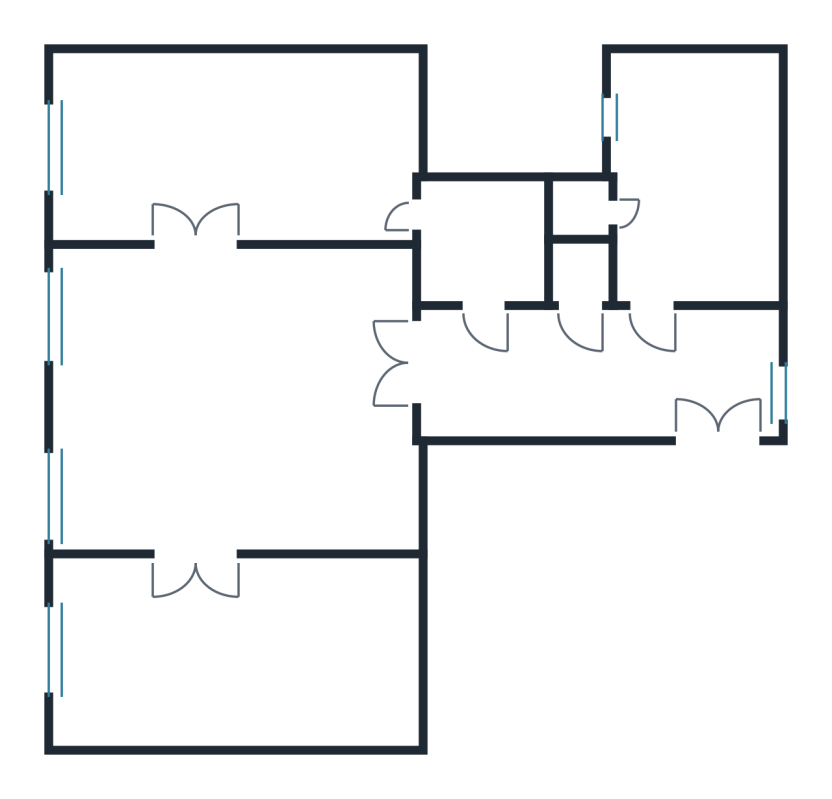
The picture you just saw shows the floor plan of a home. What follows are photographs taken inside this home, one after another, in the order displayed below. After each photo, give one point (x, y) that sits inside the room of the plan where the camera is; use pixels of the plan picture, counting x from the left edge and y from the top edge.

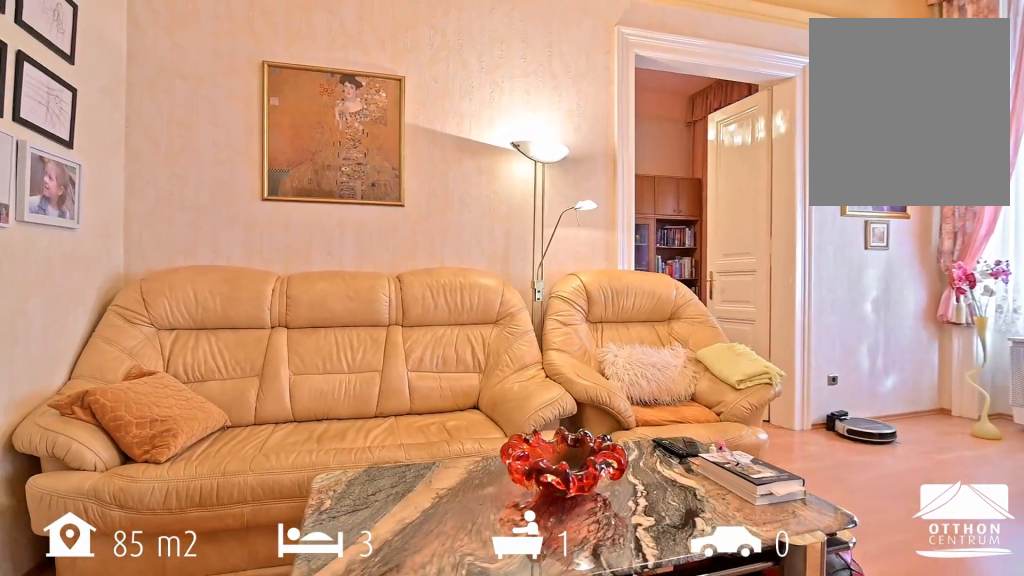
(241, 420)
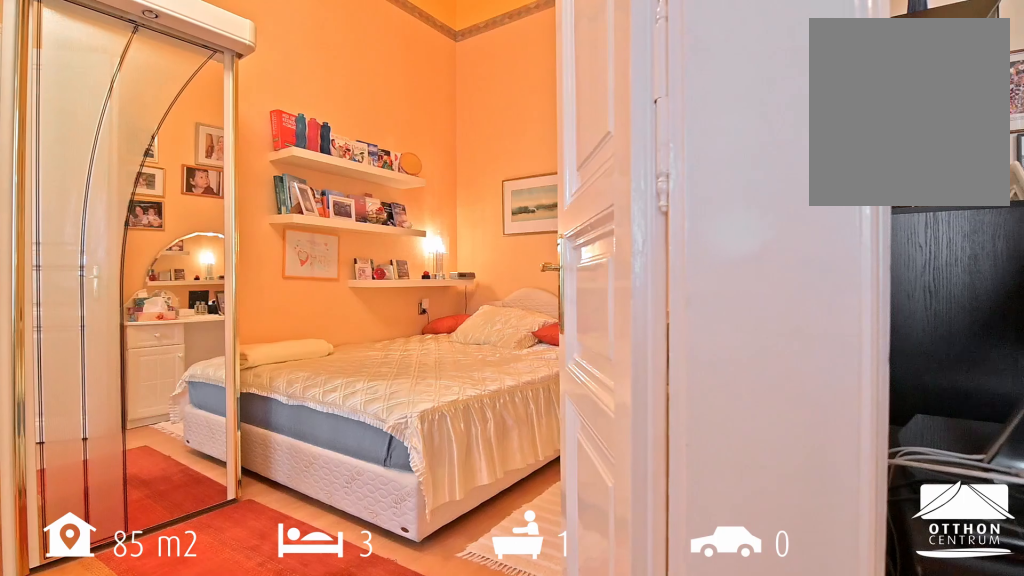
(240, 145)
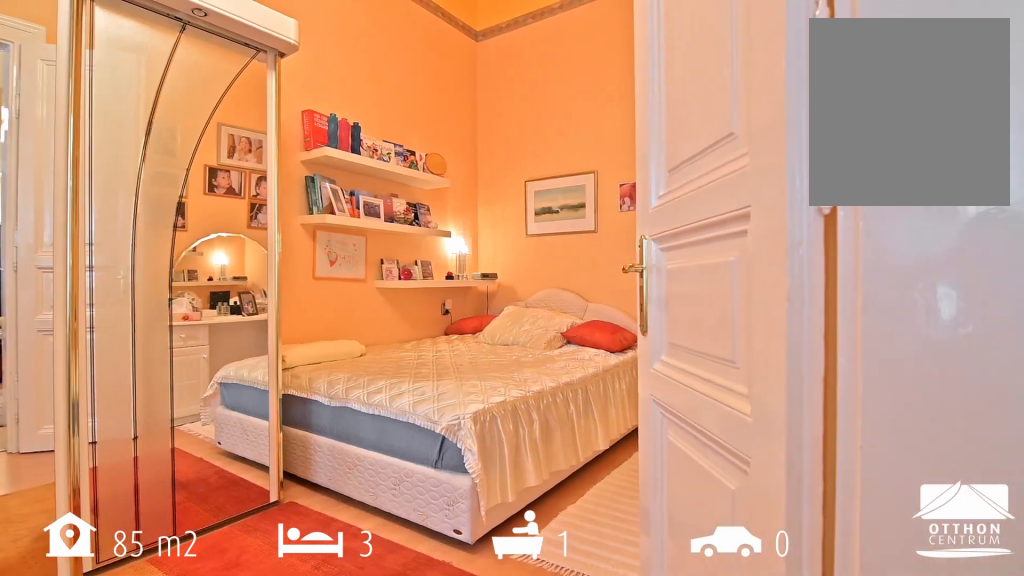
(240, 145)
